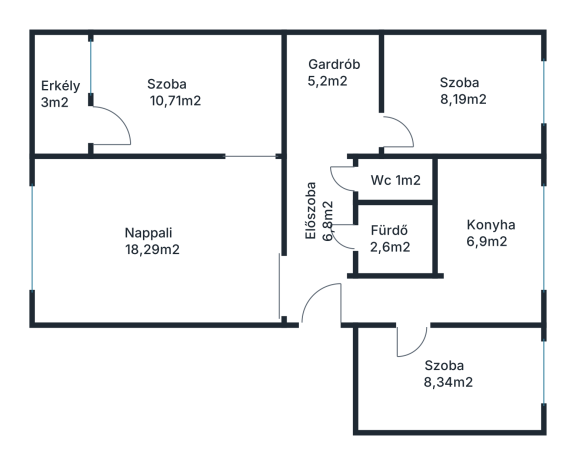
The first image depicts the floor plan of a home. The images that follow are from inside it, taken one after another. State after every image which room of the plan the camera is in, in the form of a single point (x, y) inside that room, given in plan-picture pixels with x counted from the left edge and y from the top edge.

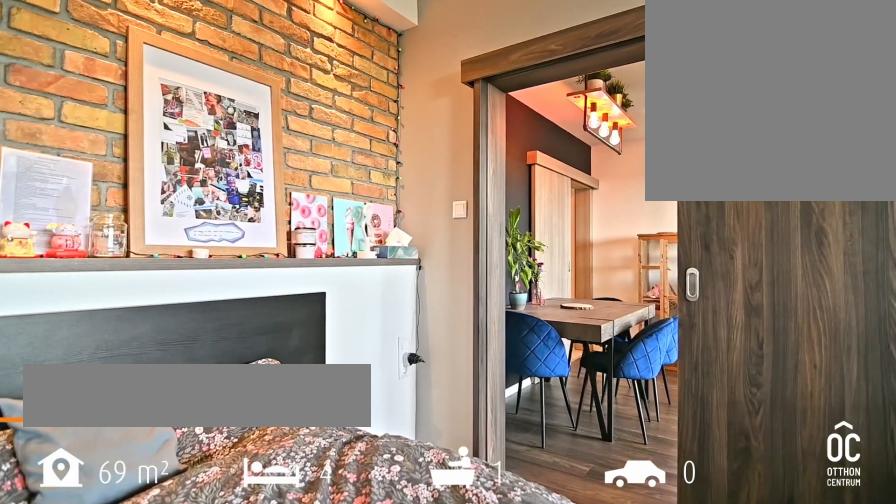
(180, 95)
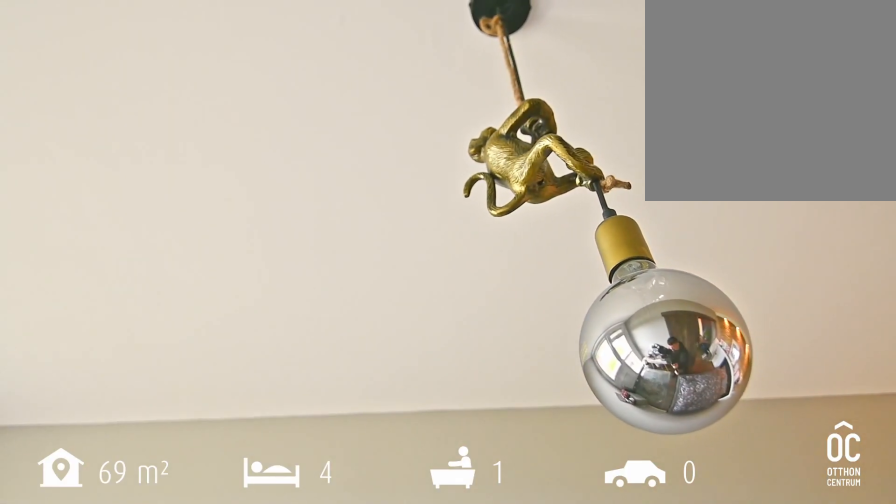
(180, 95)
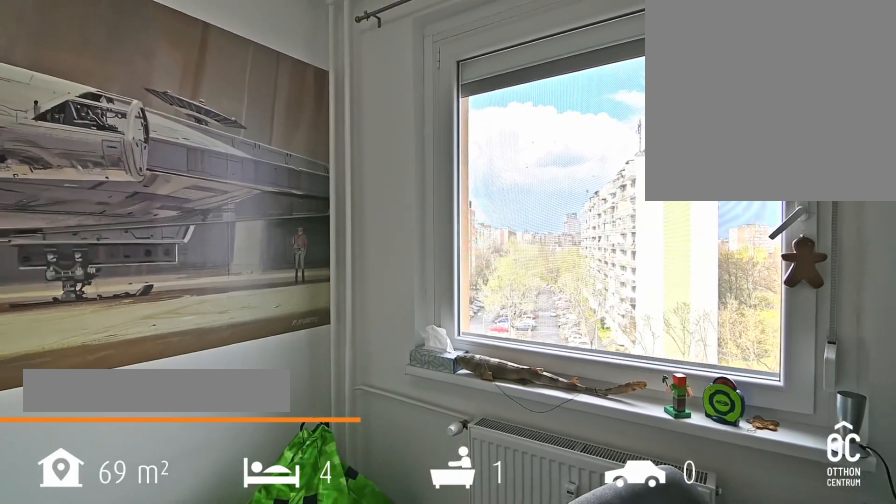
(459, 94)
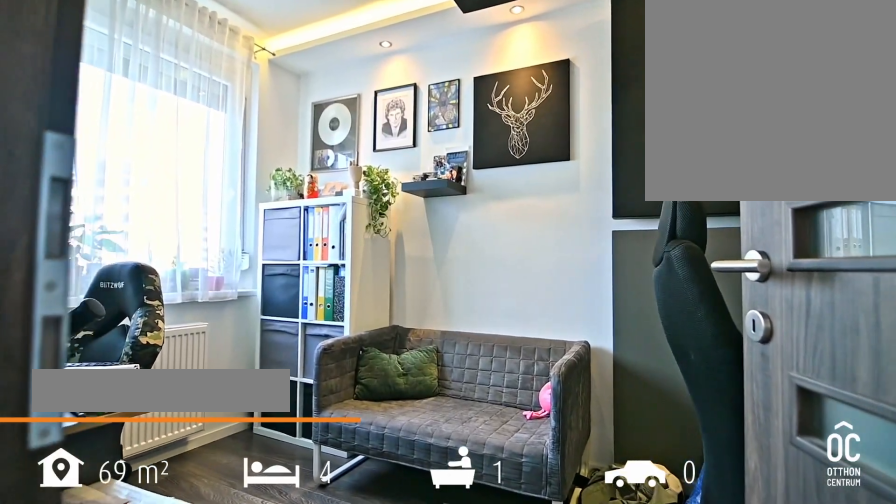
(448, 380)
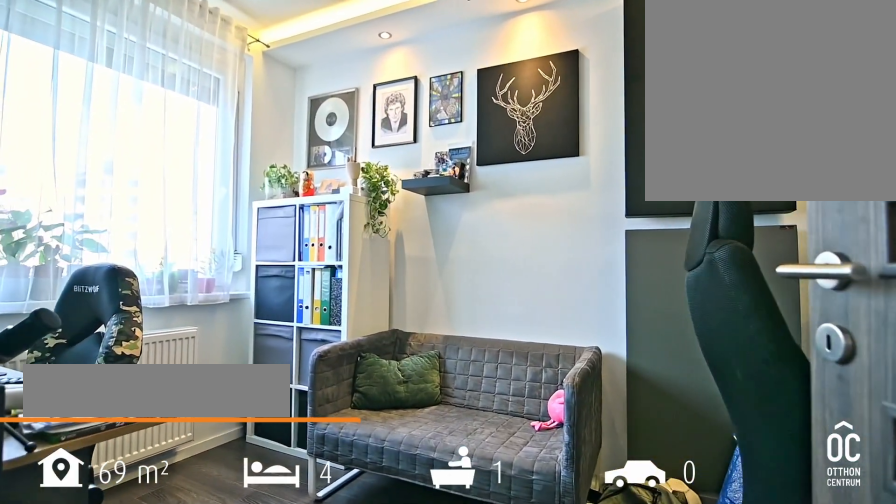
(448, 380)
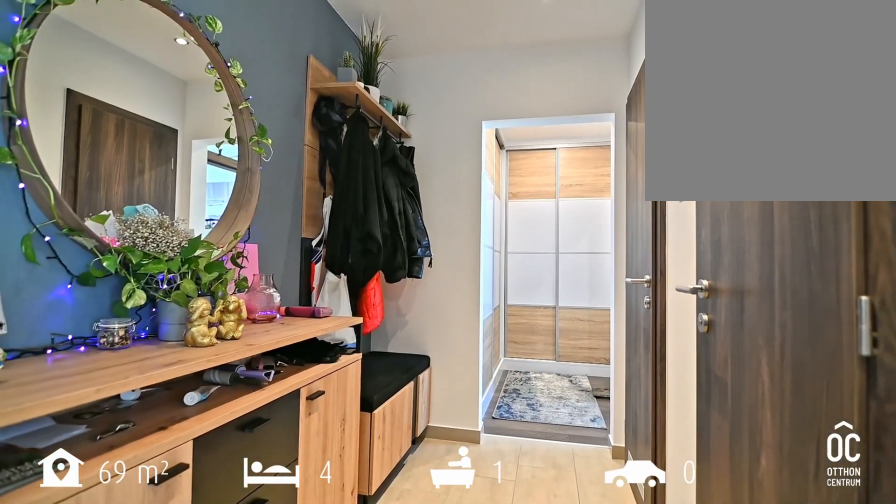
(316, 246)
